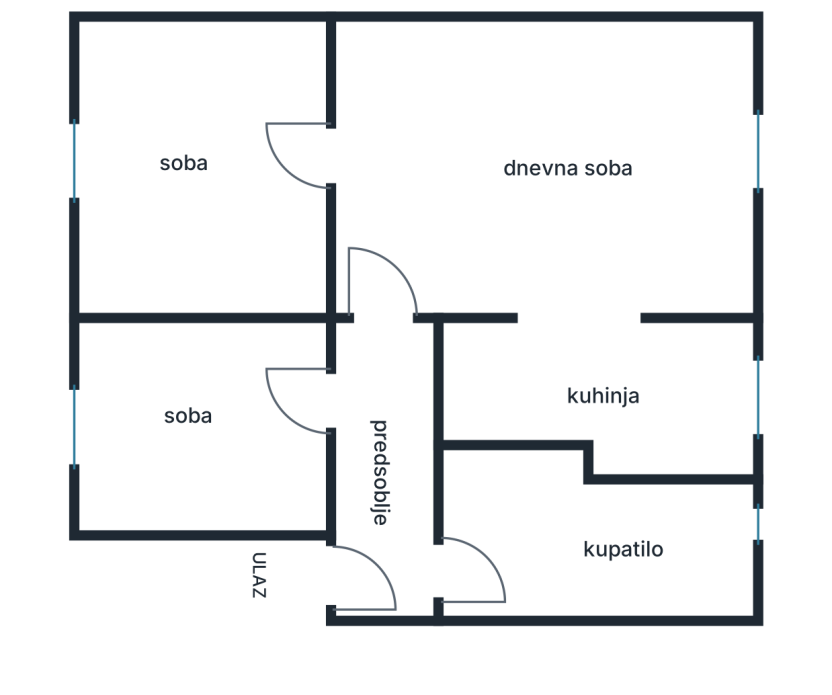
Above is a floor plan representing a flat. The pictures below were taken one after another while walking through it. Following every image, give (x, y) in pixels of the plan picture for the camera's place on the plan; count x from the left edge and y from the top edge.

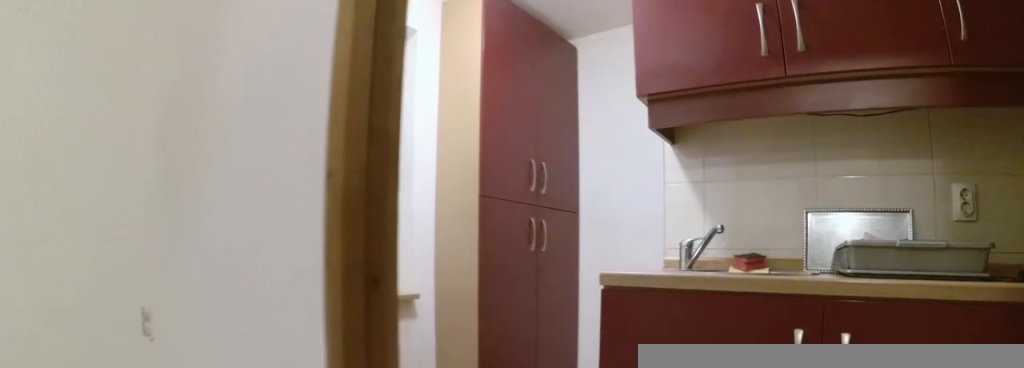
(515, 257)
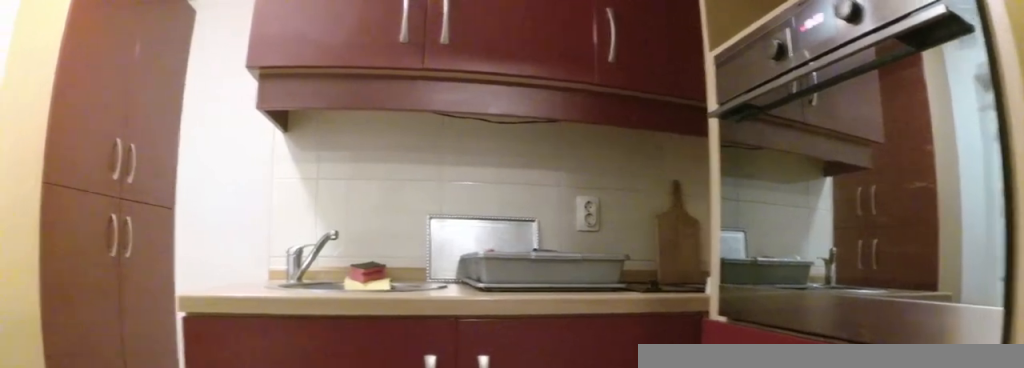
(566, 291)
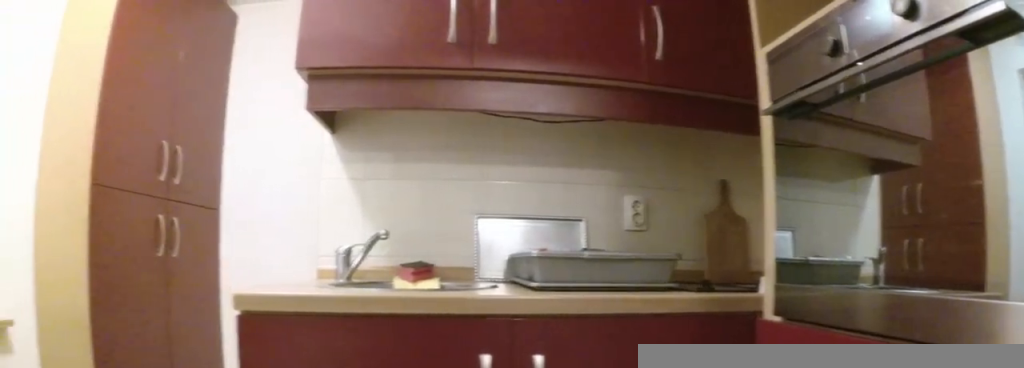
(563, 298)
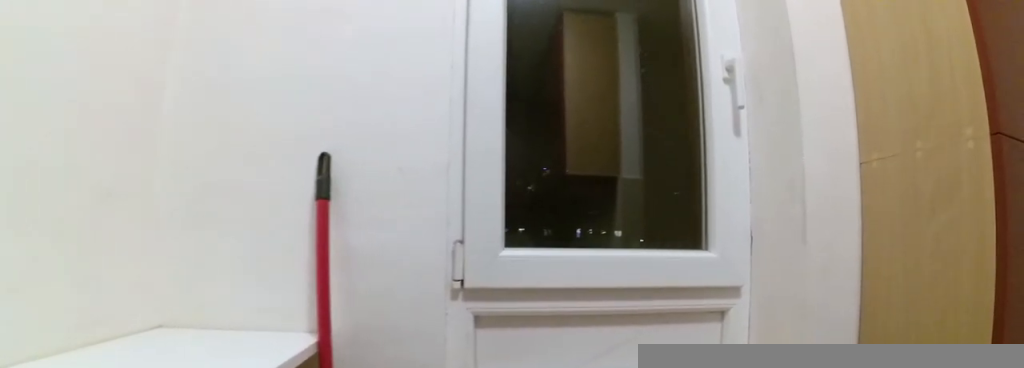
(675, 359)
